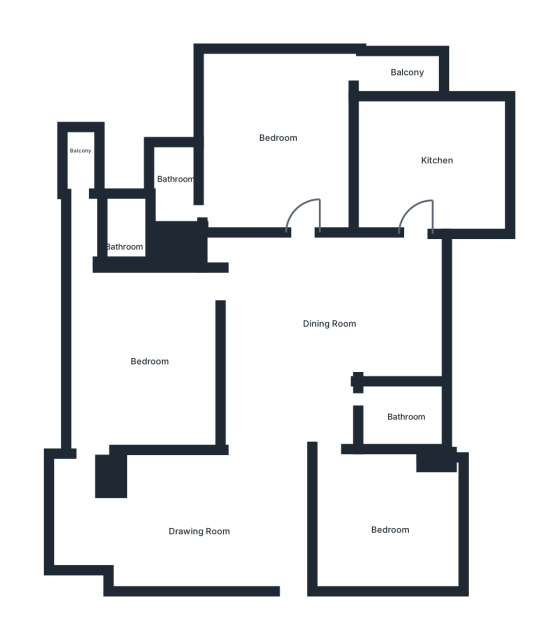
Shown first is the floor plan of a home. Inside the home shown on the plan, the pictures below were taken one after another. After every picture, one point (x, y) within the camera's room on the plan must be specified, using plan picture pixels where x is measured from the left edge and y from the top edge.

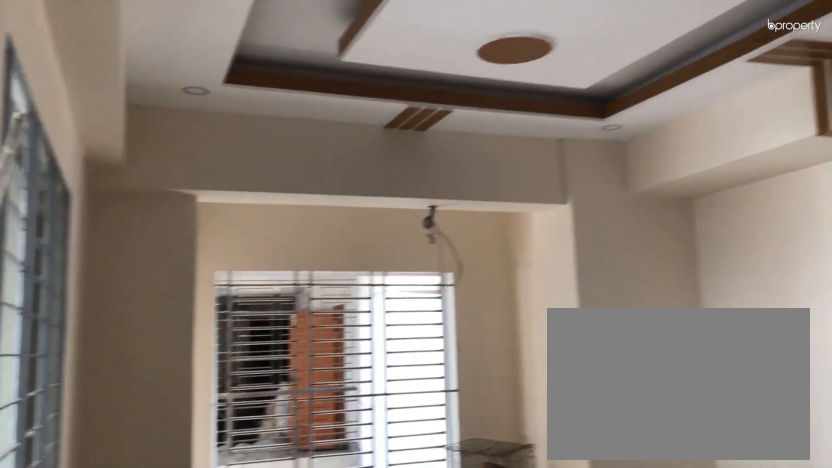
(191, 525)
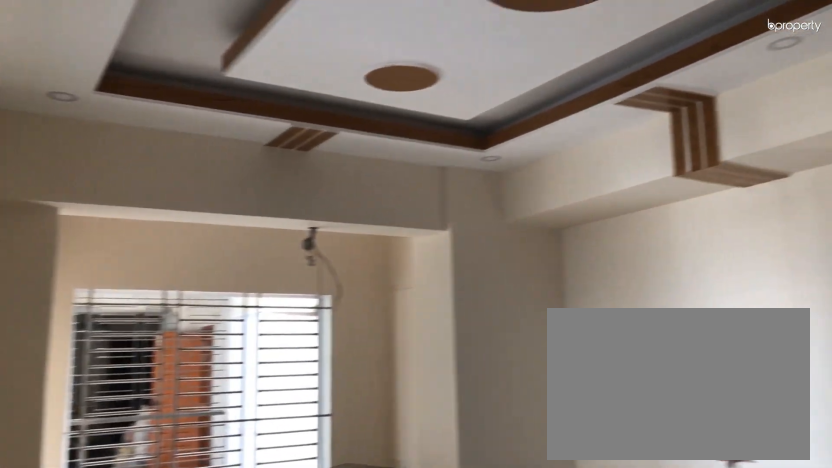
(191, 525)
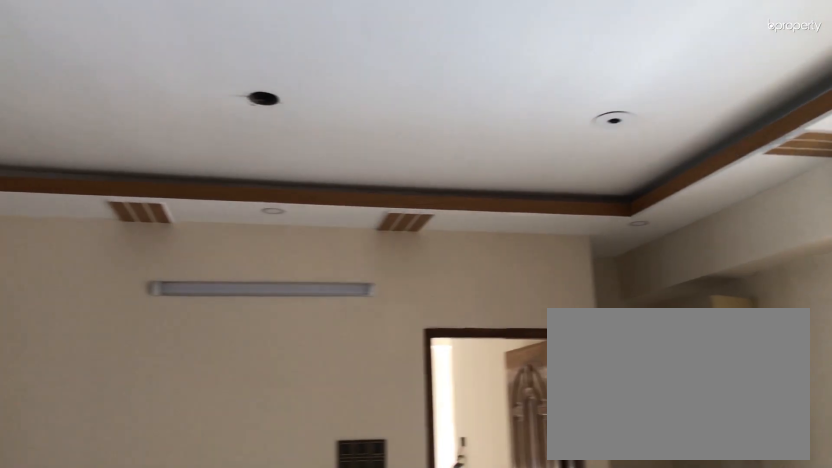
(338, 322)
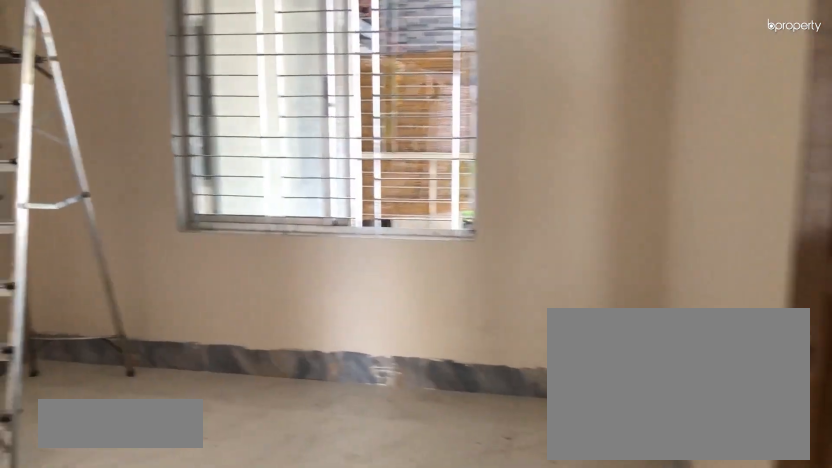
(389, 518)
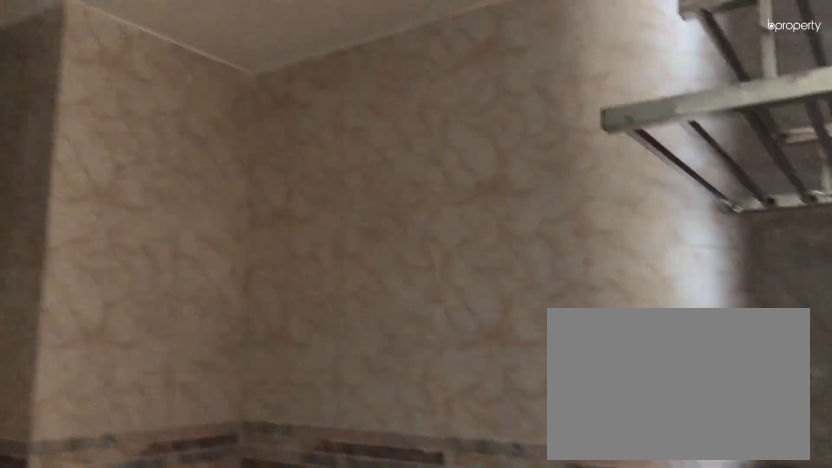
(398, 413)
